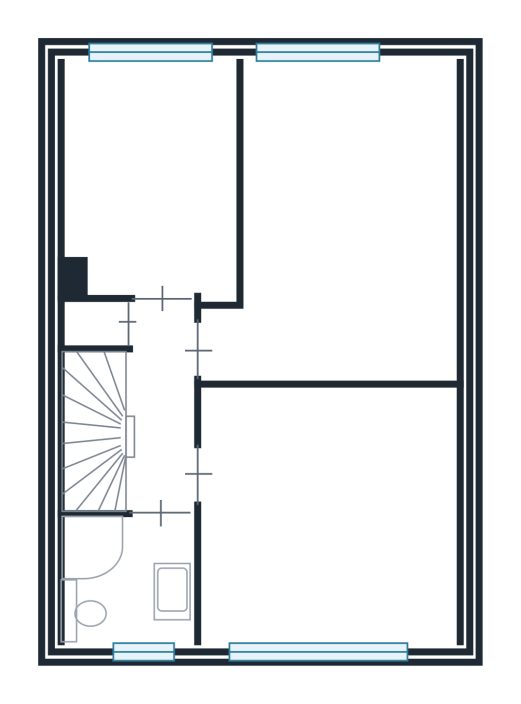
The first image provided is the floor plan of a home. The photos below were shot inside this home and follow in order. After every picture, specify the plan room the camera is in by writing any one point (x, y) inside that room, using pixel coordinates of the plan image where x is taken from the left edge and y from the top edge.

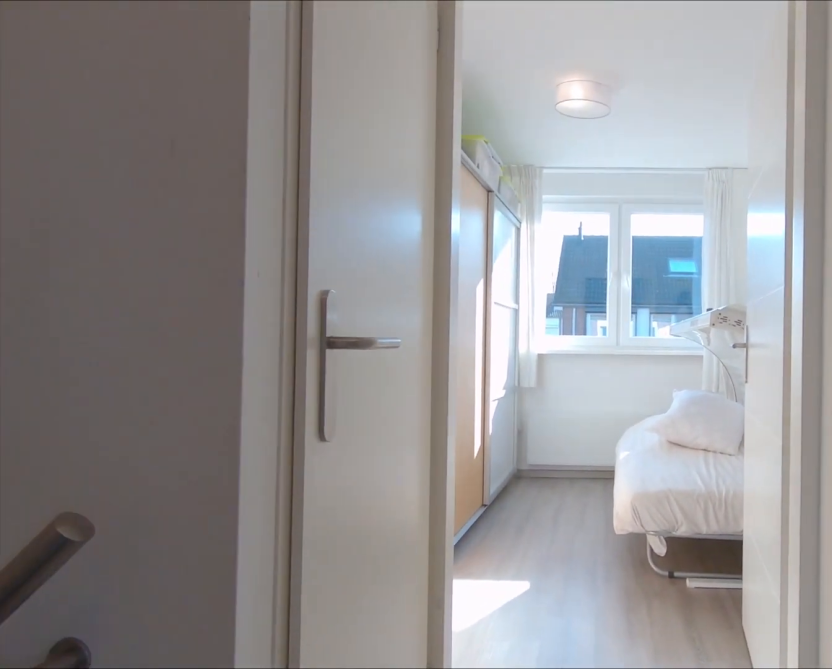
(159, 407)
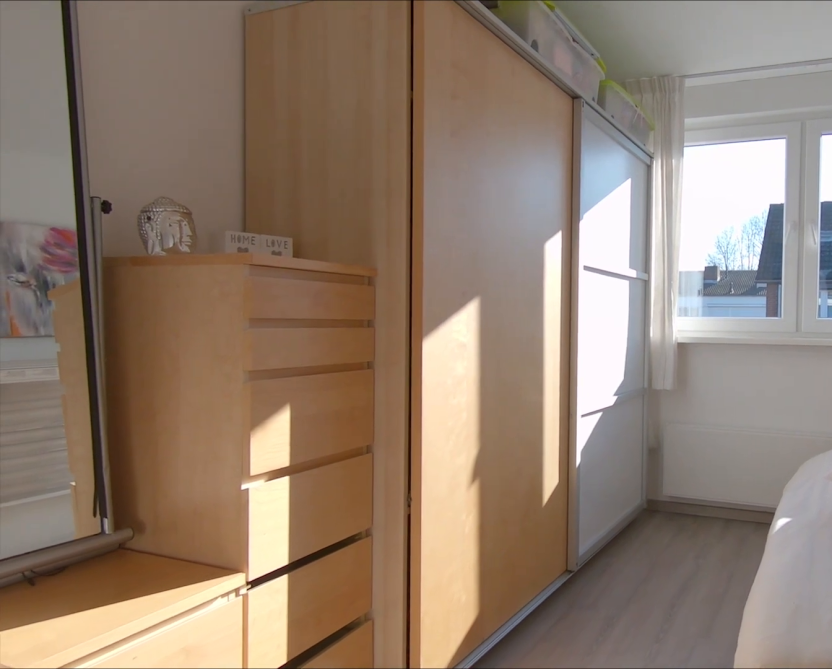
(149, 176)
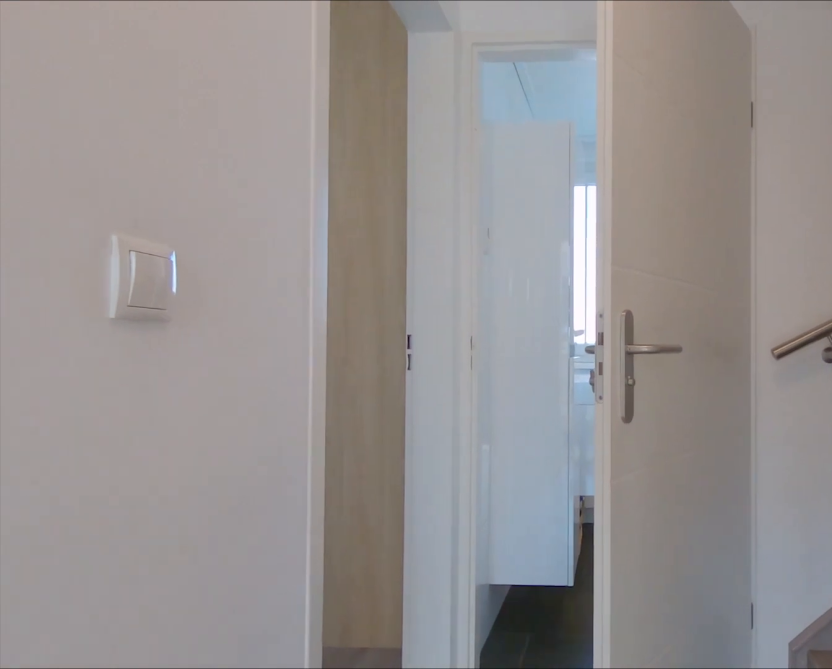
(159, 406)
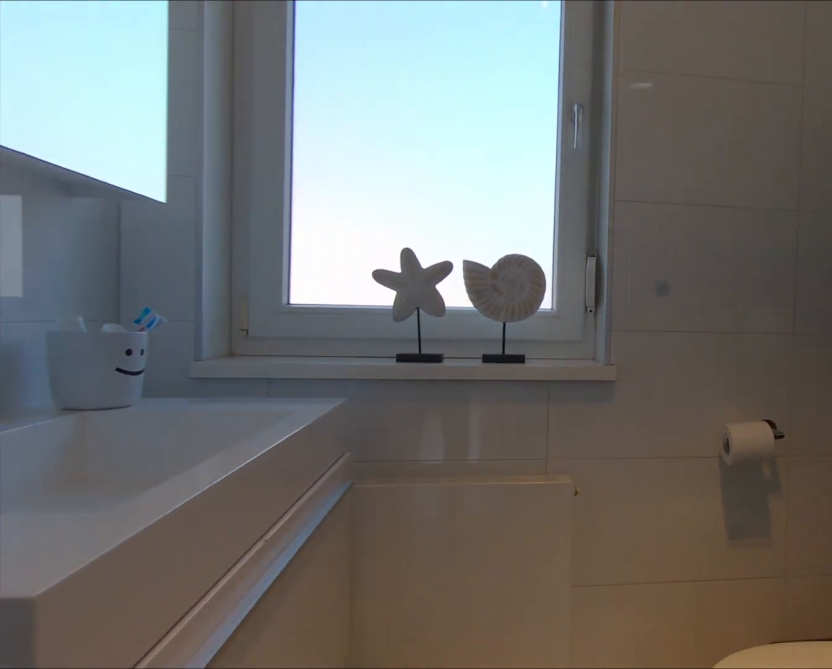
(136, 582)
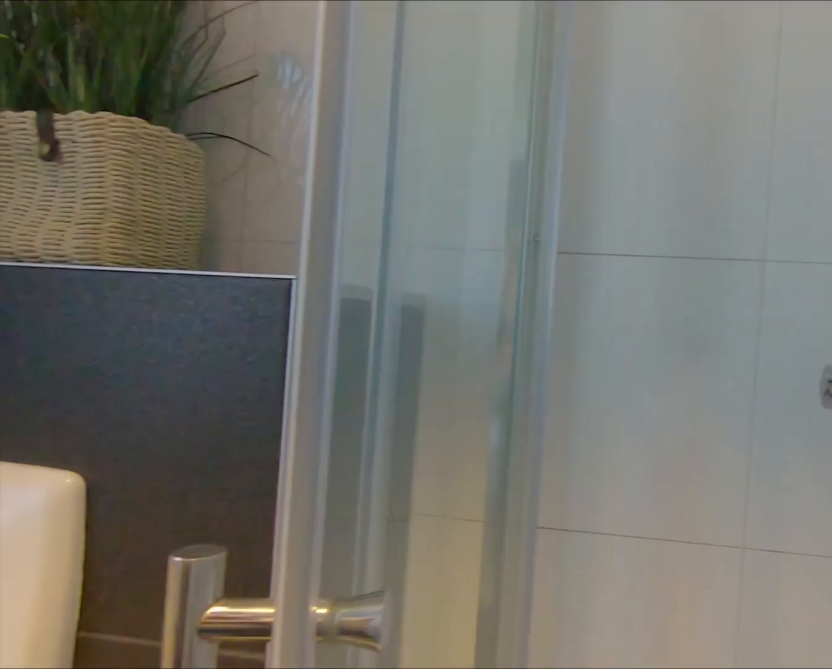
(136, 582)
